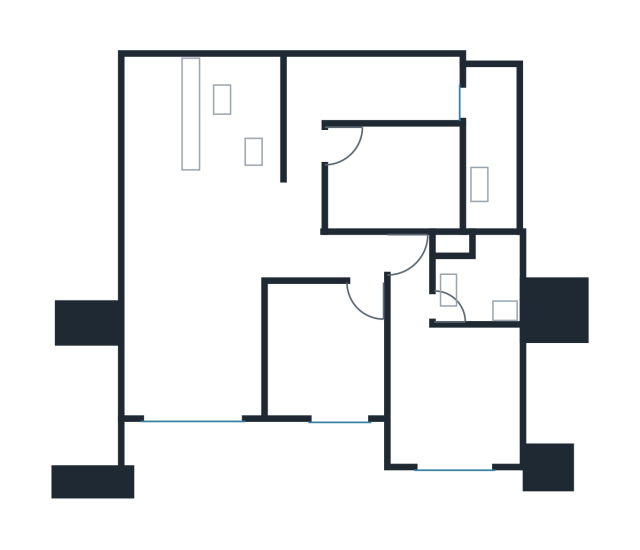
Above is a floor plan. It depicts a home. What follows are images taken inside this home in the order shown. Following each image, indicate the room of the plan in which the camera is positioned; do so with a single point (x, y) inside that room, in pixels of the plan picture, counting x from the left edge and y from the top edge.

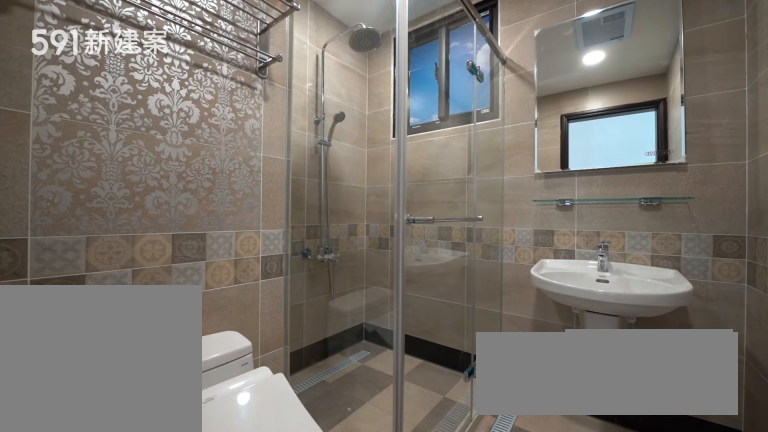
(480, 277)
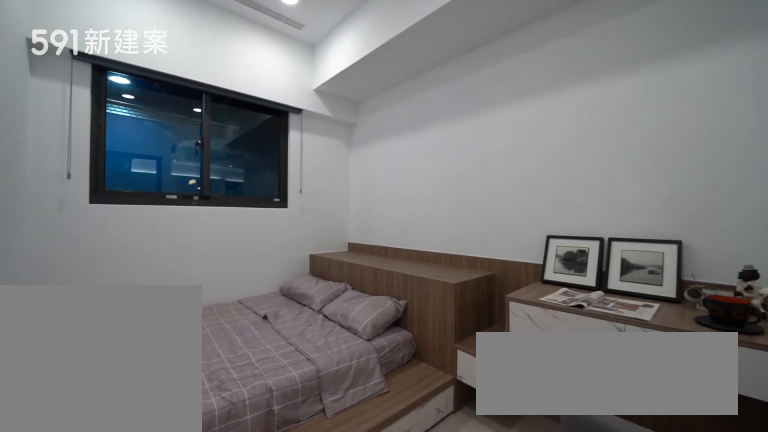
(400, 177)
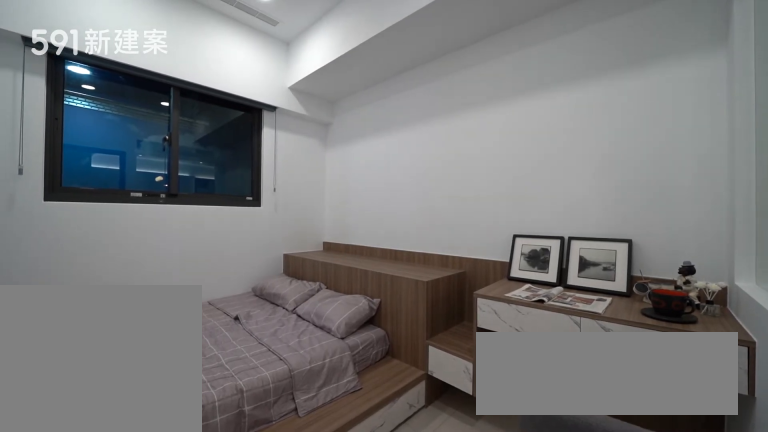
(400, 177)
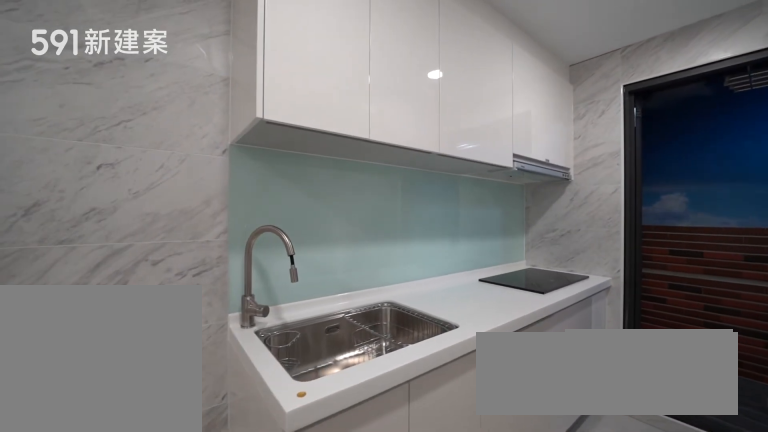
(379, 87)
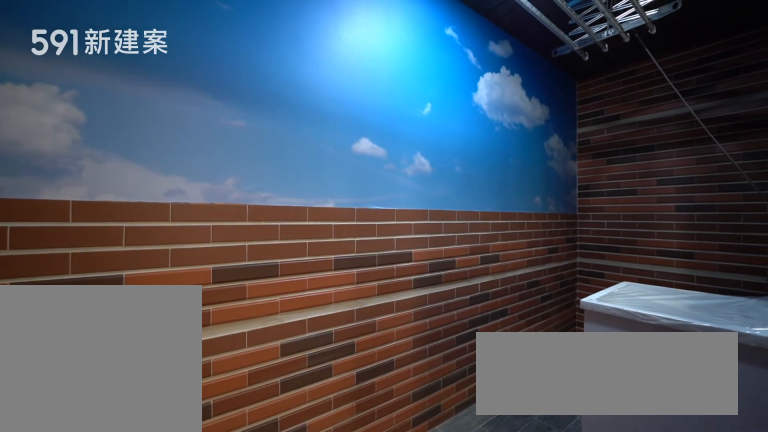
(491, 149)
